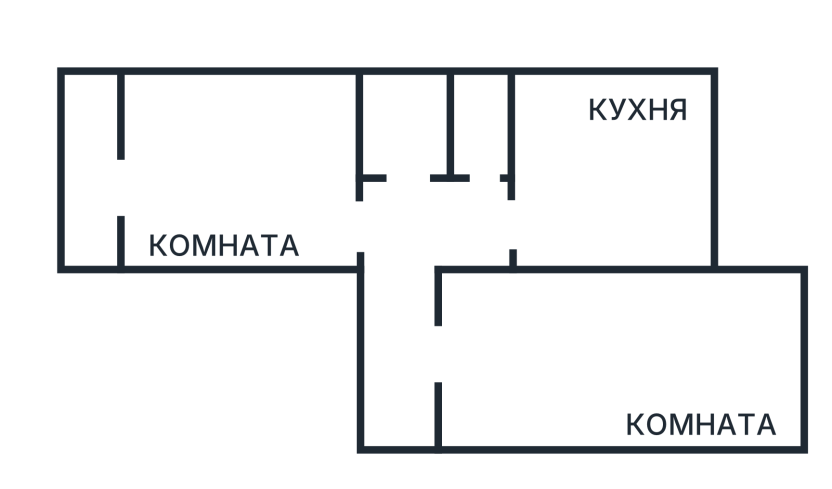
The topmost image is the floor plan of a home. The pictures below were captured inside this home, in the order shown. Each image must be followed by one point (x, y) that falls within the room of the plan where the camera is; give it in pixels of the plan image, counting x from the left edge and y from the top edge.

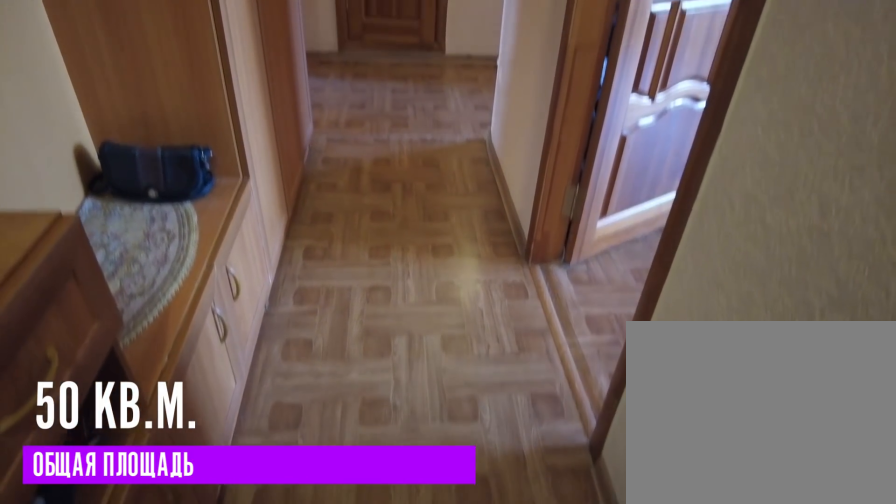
(410, 413)
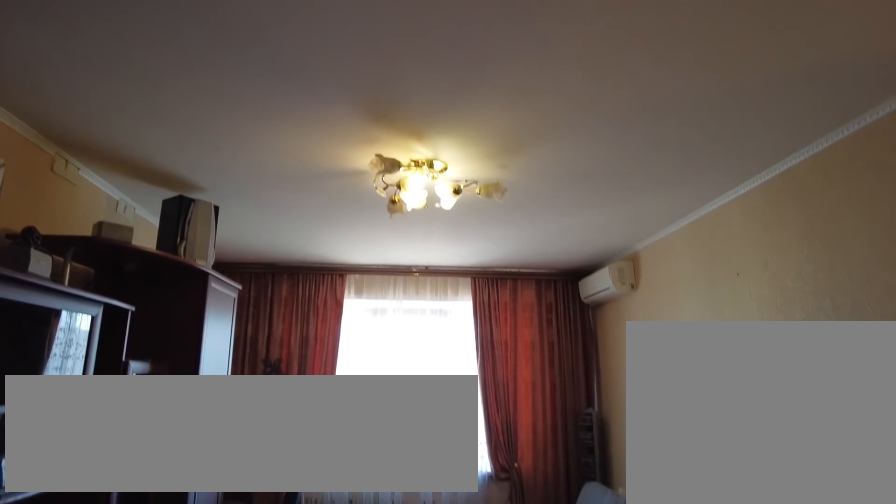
(543, 391)
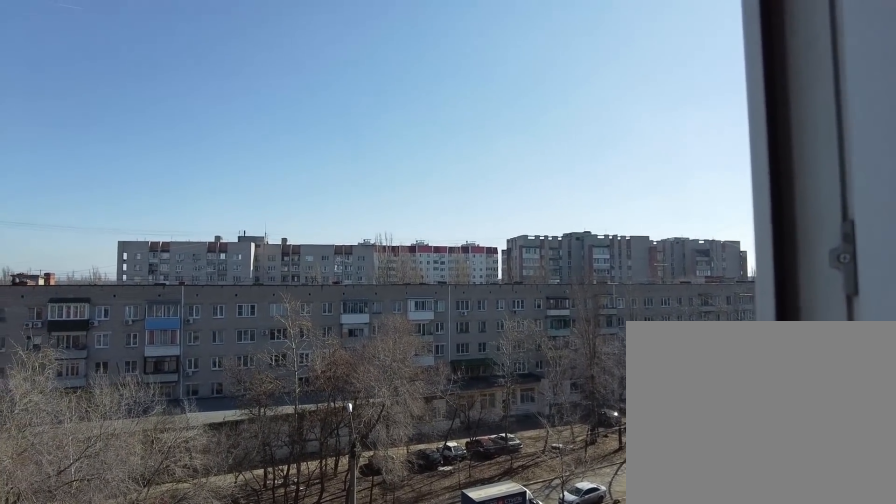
(543, 391)
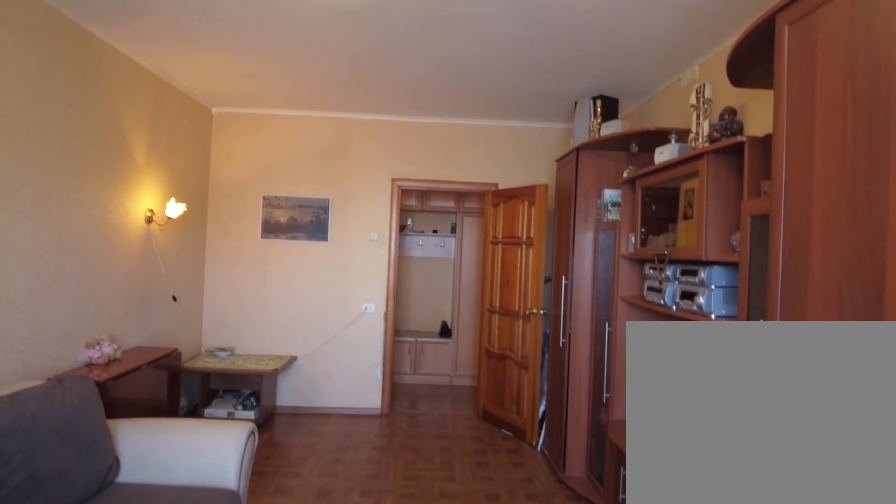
(543, 391)
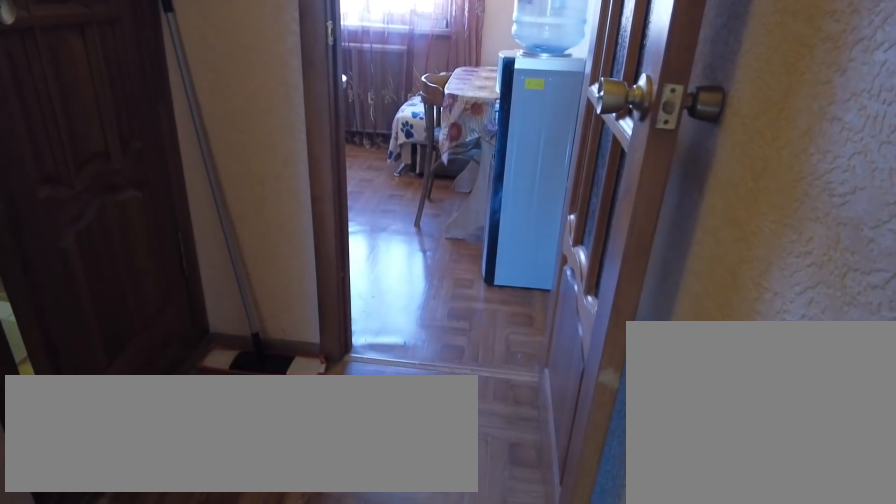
(408, 293)
